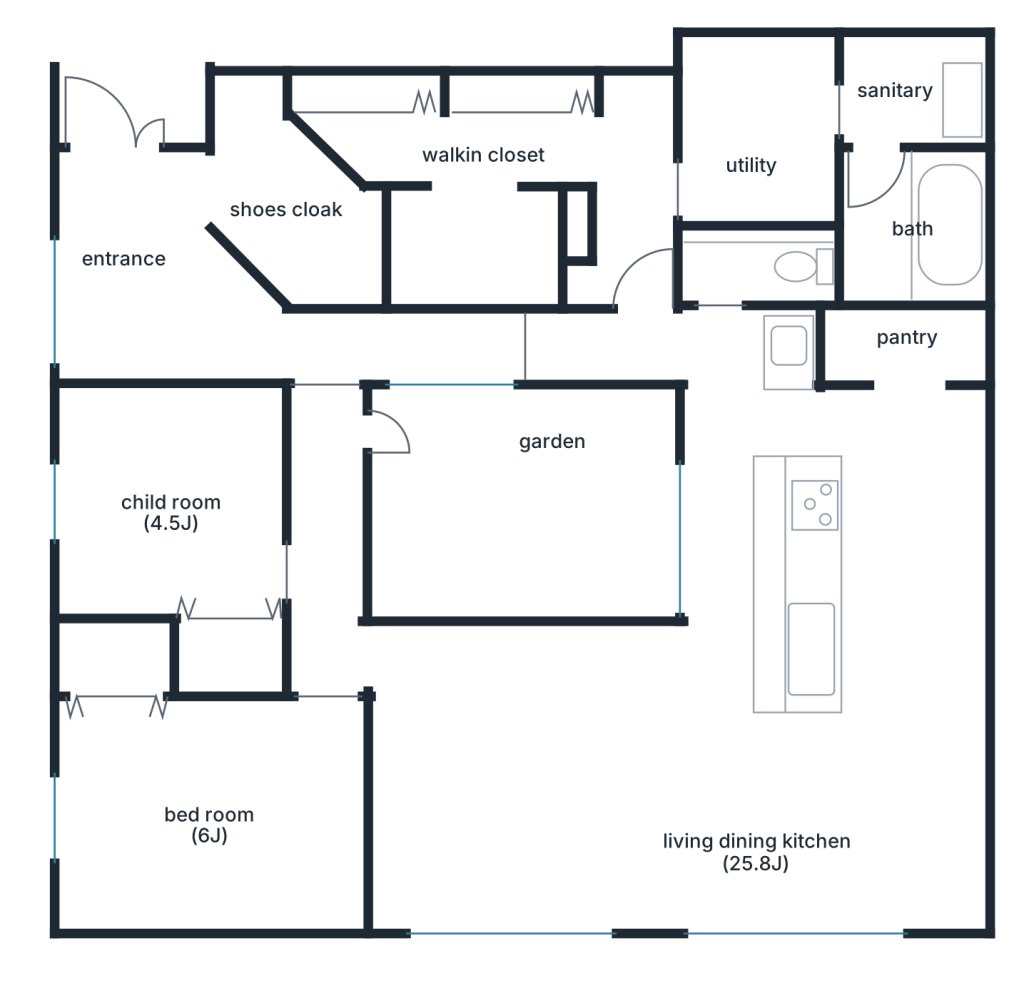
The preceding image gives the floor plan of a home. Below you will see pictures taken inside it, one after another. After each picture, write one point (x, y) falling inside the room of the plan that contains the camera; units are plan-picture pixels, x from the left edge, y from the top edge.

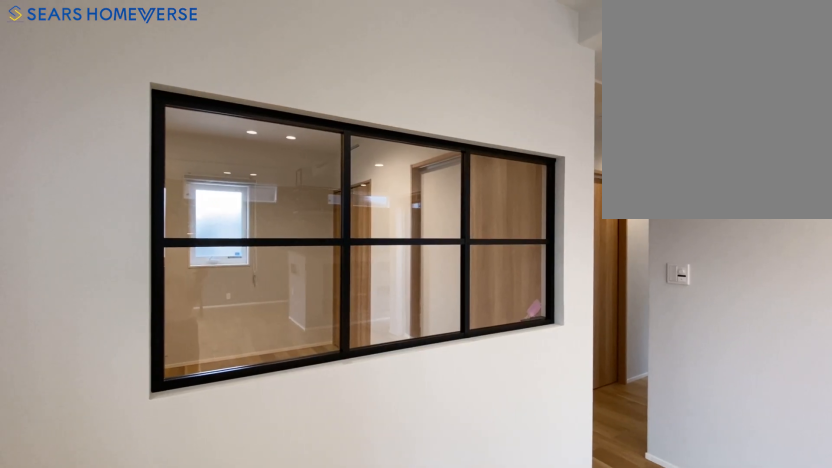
(606, 755)
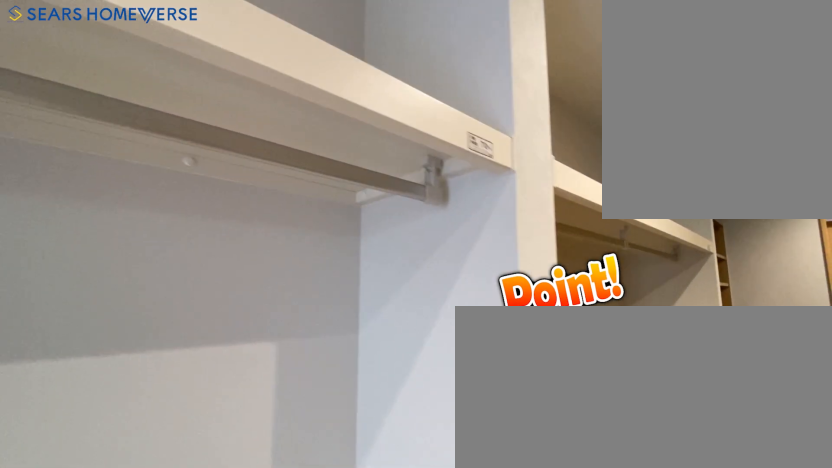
(476, 224)
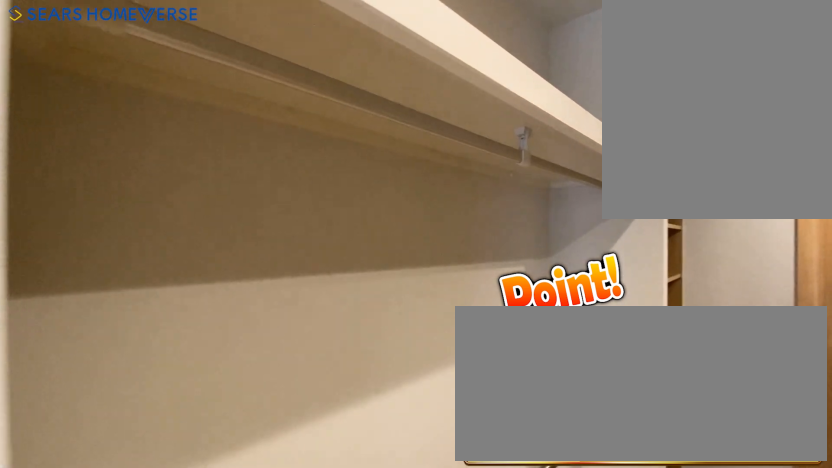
(476, 224)
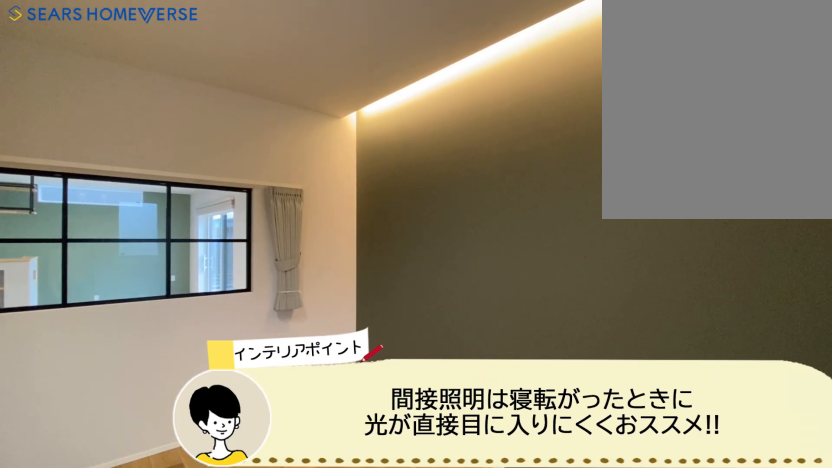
(210, 759)
